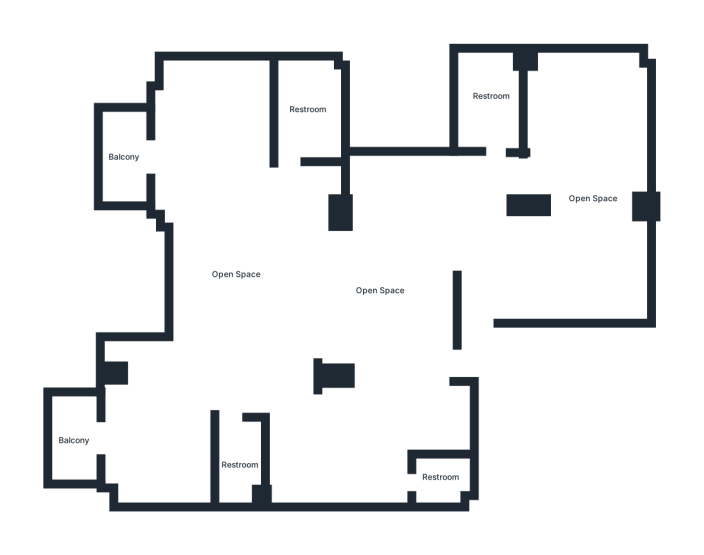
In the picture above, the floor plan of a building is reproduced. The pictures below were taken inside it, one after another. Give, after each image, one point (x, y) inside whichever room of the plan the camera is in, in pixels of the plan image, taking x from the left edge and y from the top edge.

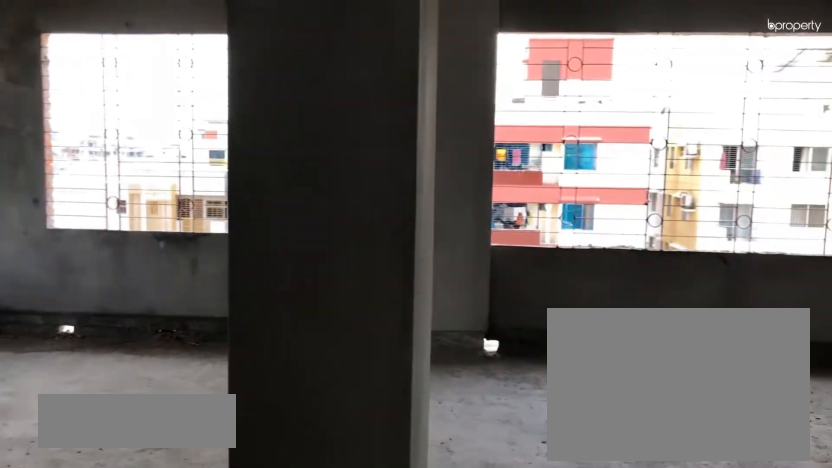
(572, 267)
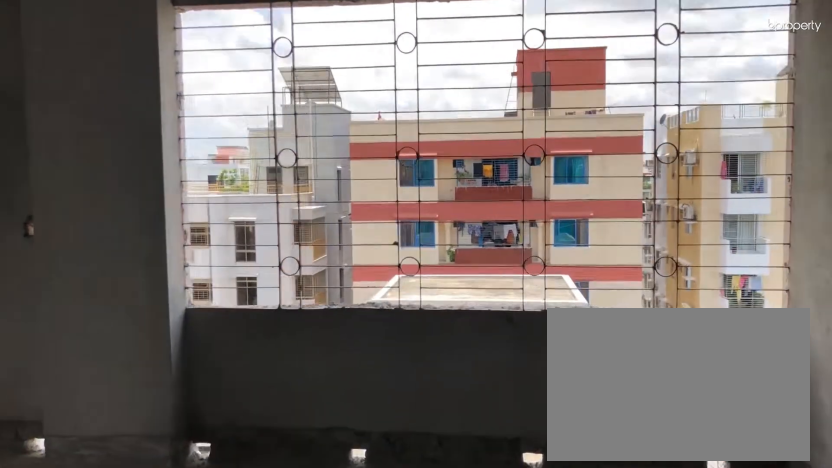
(596, 260)
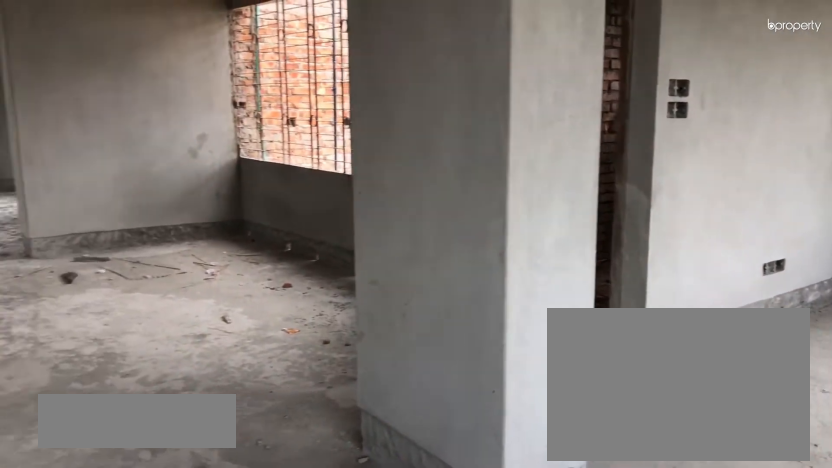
(588, 170)
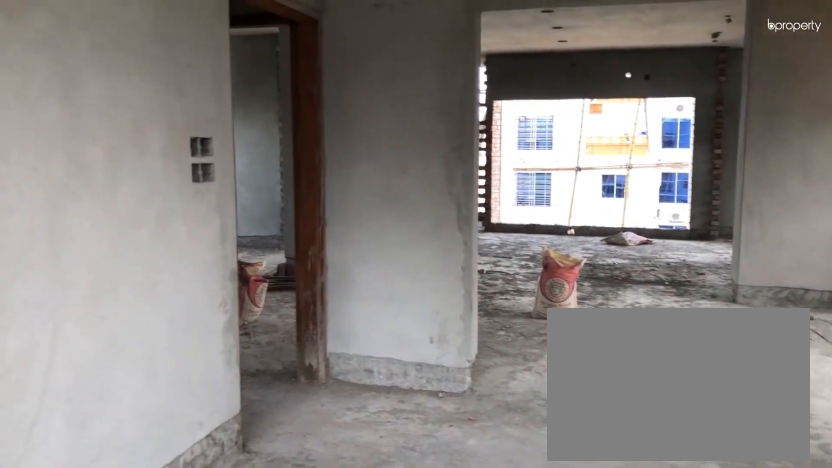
(574, 256)
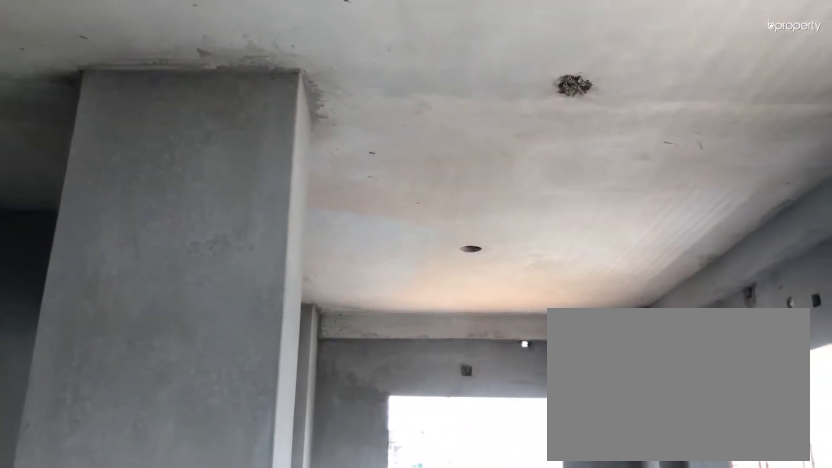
(579, 156)
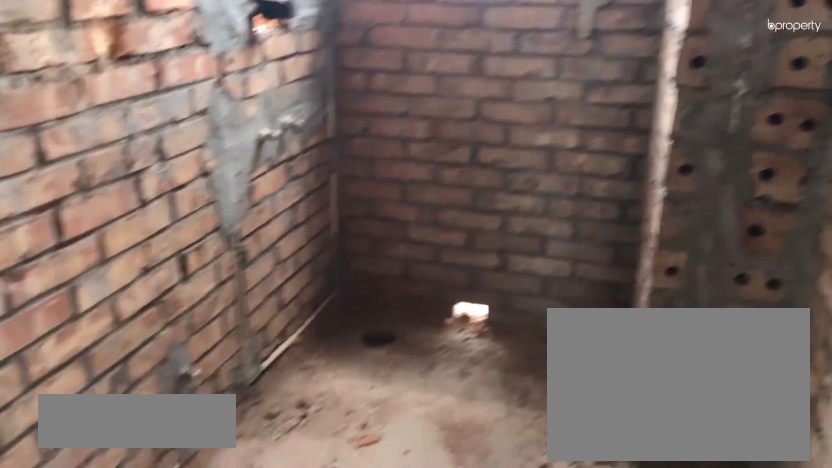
(488, 103)
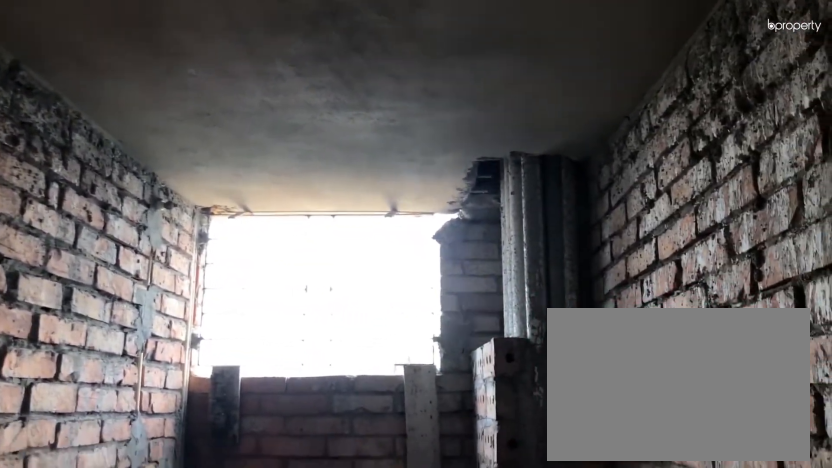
(488, 103)
